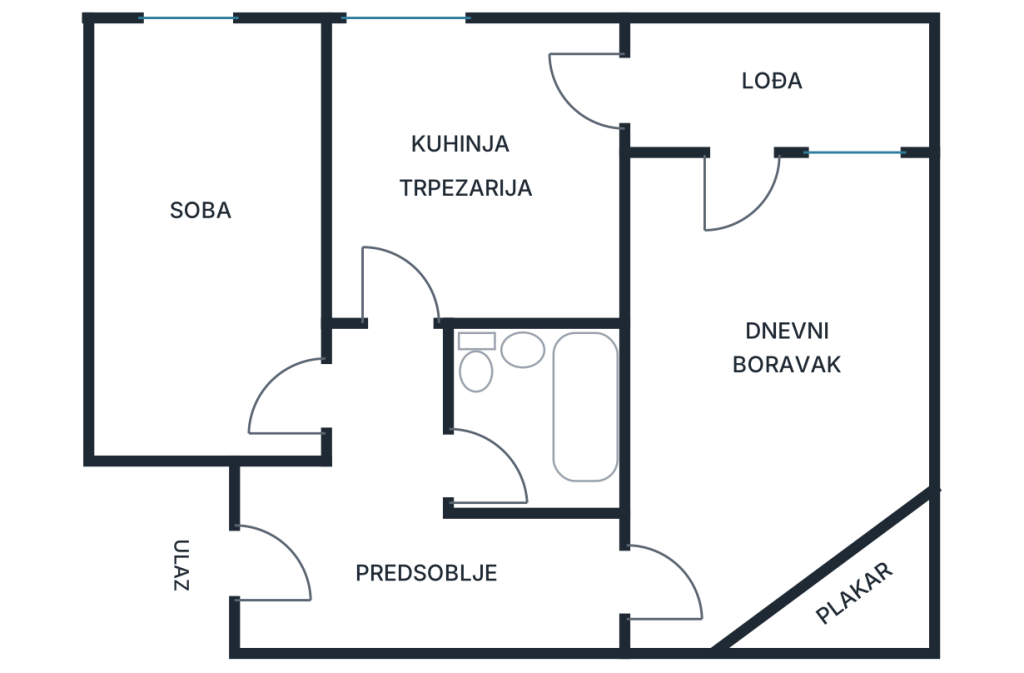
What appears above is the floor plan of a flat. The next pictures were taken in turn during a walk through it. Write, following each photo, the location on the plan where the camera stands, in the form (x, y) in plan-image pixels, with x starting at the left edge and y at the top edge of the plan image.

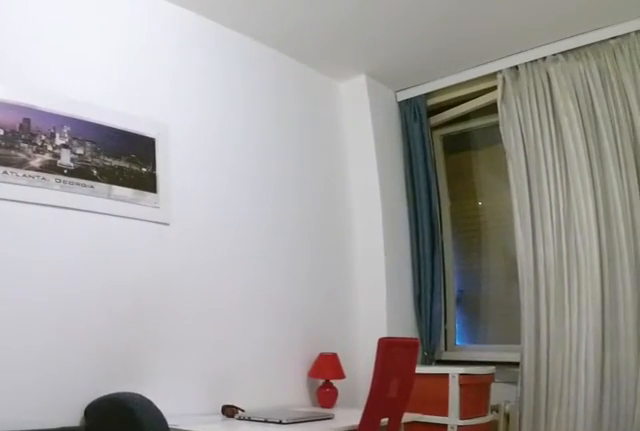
(283, 393)
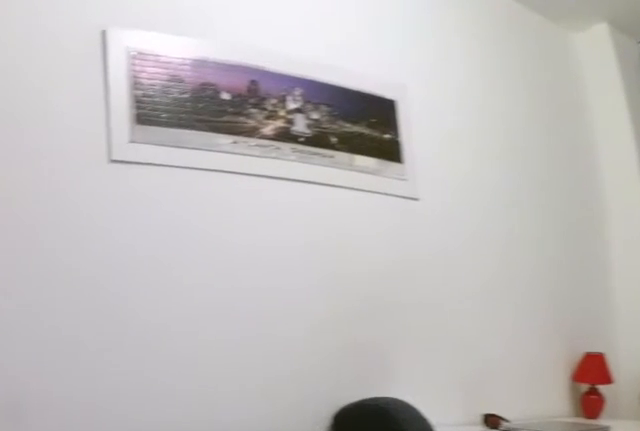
(278, 373)
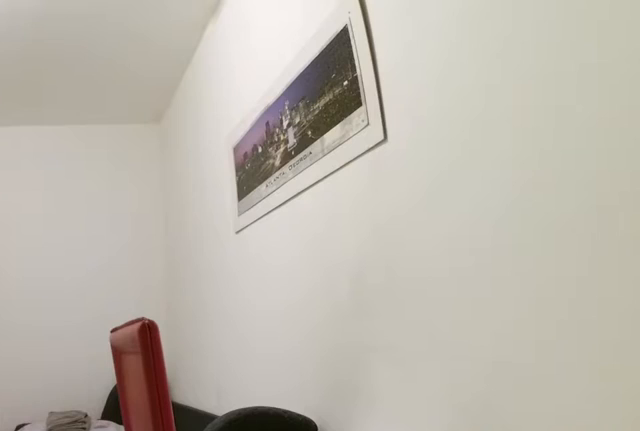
(184, 67)
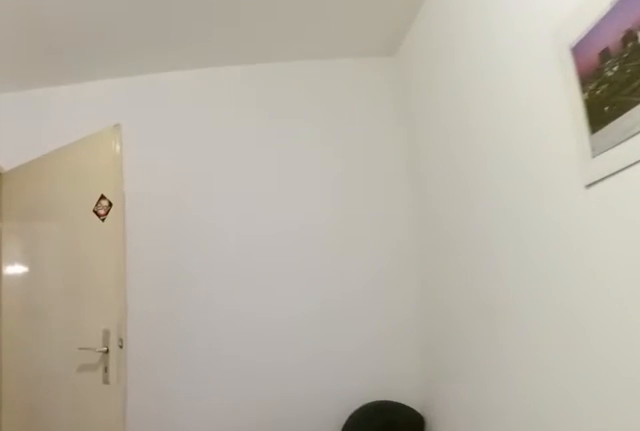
(213, 161)
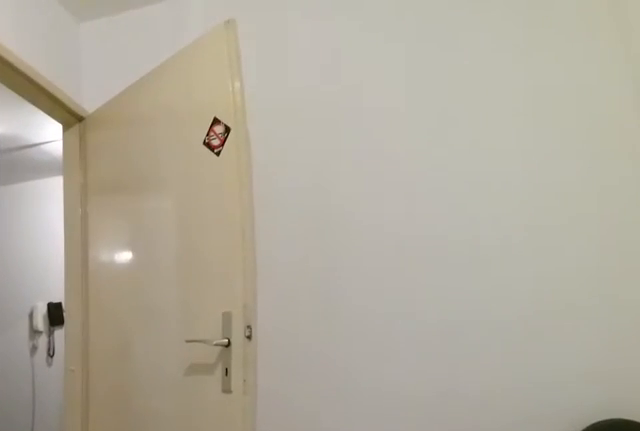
(238, 235)
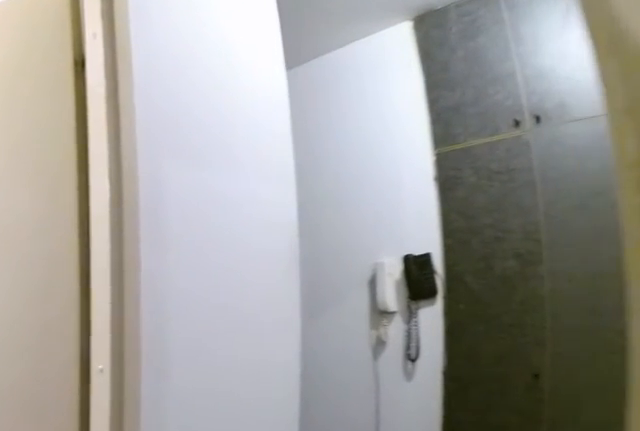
(319, 405)
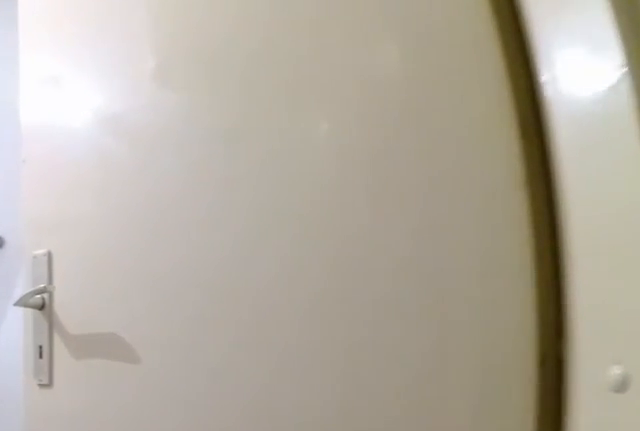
(386, 447)
